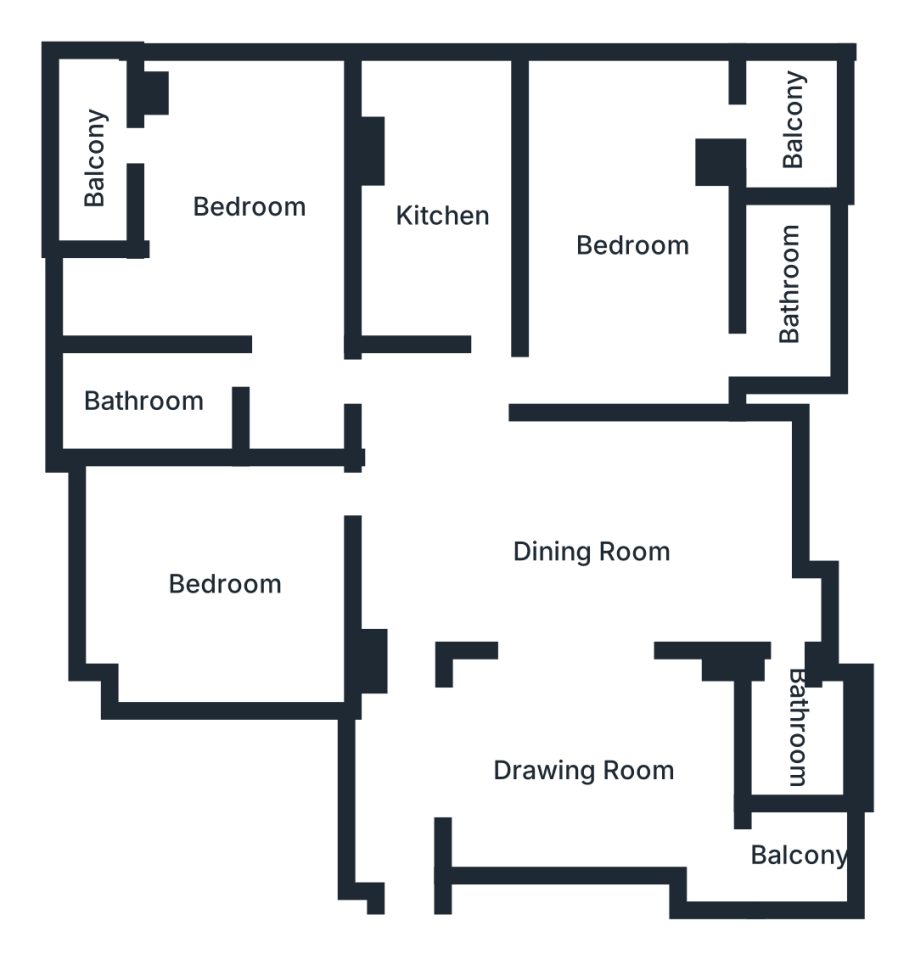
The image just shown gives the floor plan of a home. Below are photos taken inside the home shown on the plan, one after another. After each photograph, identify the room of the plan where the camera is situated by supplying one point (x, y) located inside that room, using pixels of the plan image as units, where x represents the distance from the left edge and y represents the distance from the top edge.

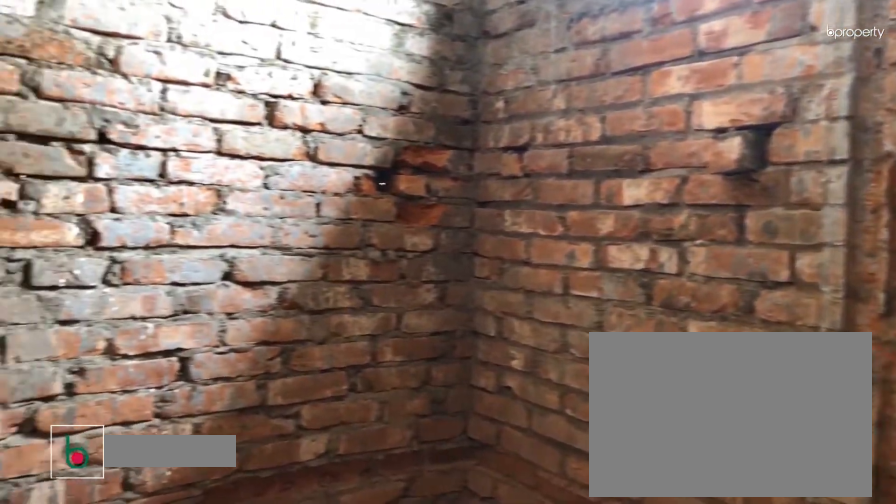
(798, 737)
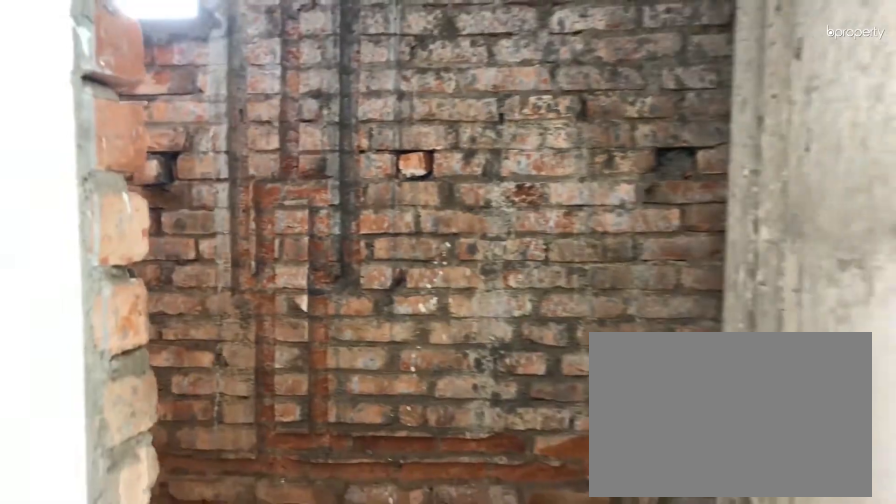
(798, 737)
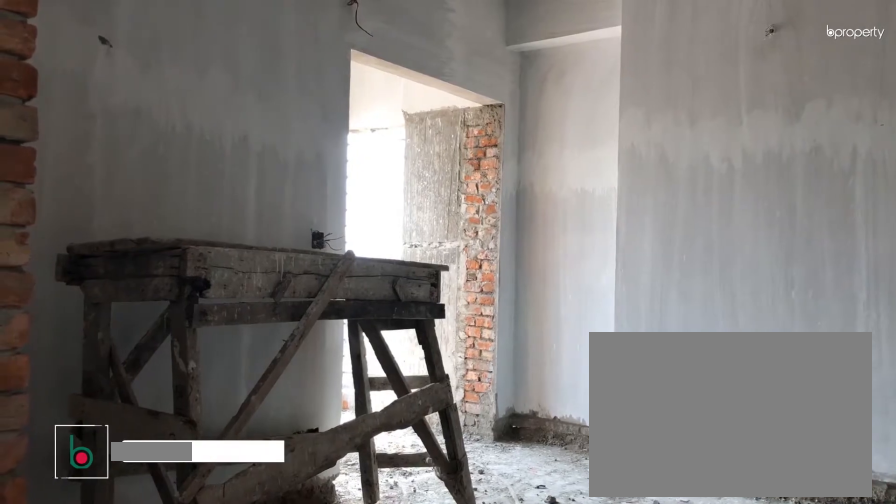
(583, 774)
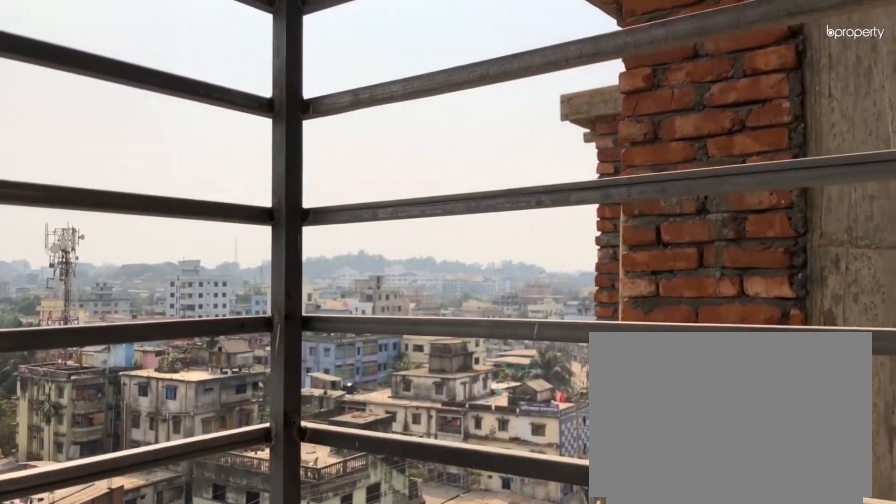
(801, 859)
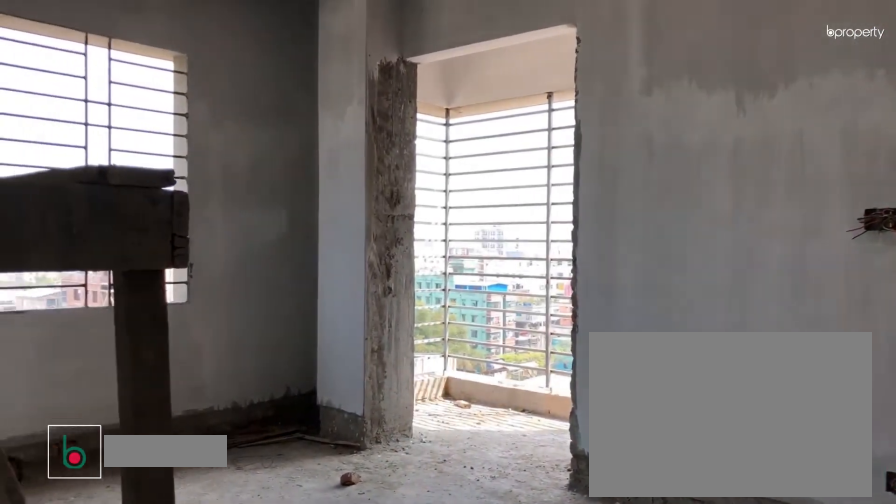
(649, 238)
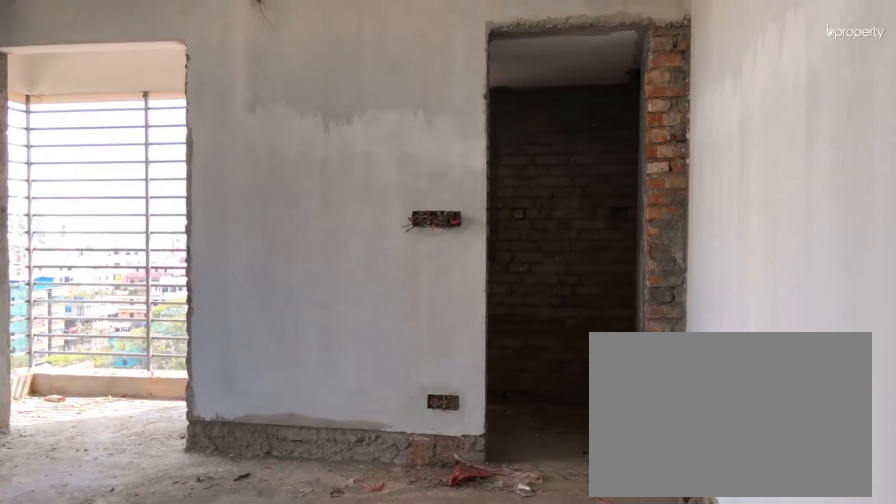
(649, 238)
